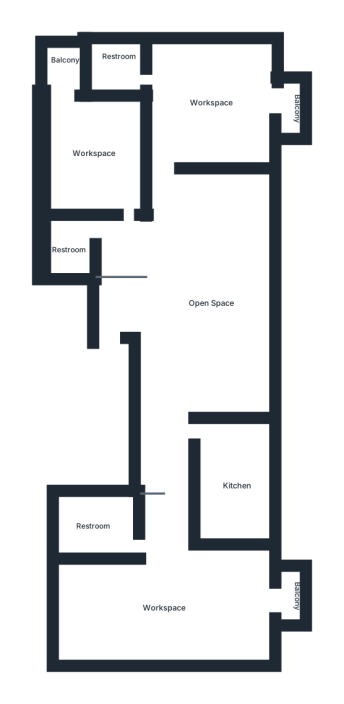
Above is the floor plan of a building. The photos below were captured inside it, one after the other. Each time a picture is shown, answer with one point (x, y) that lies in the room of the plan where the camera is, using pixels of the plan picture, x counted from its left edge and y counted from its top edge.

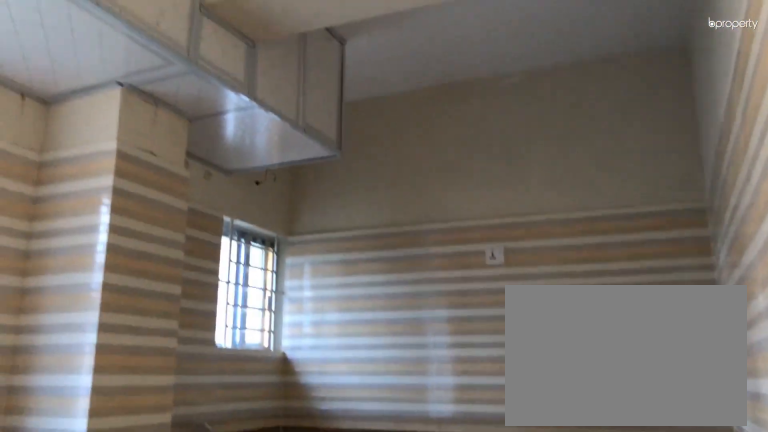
(232, 479)
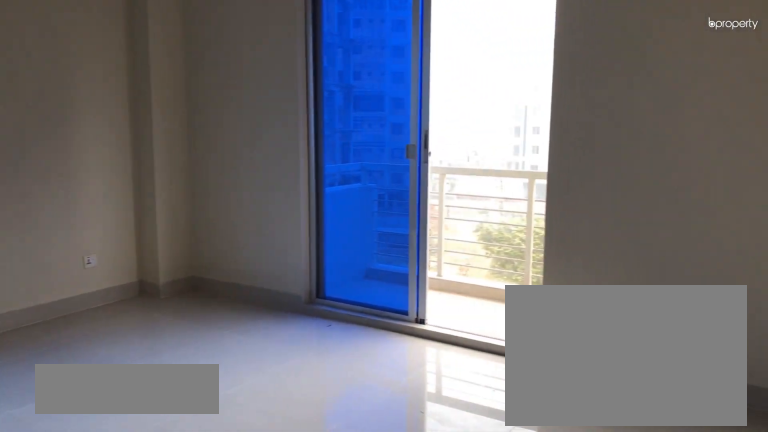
(208, 102)
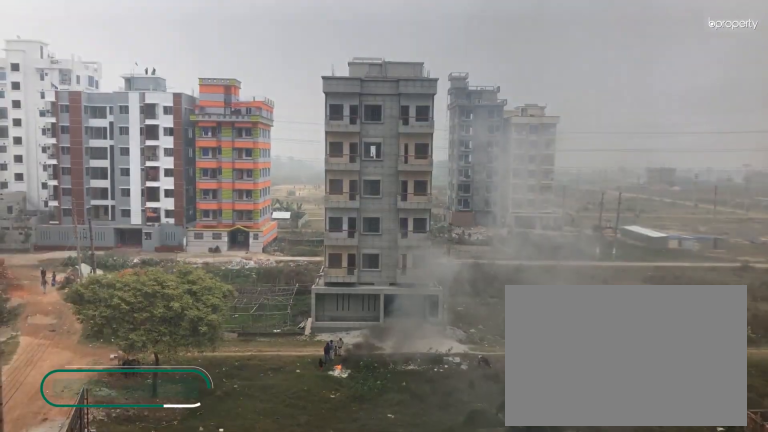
(286, 111)
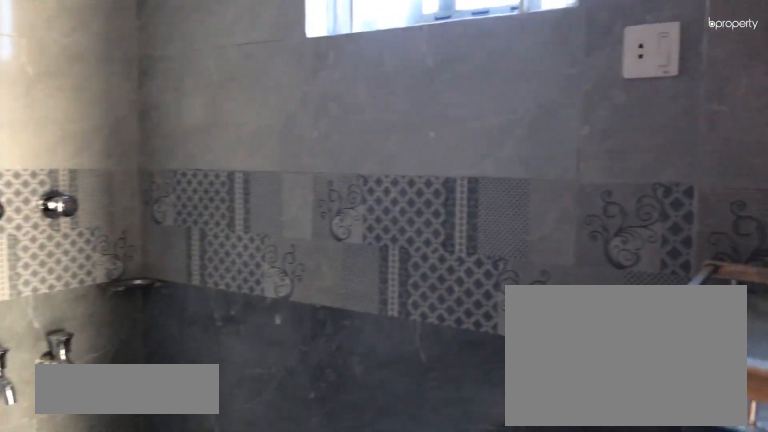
(117, 68)
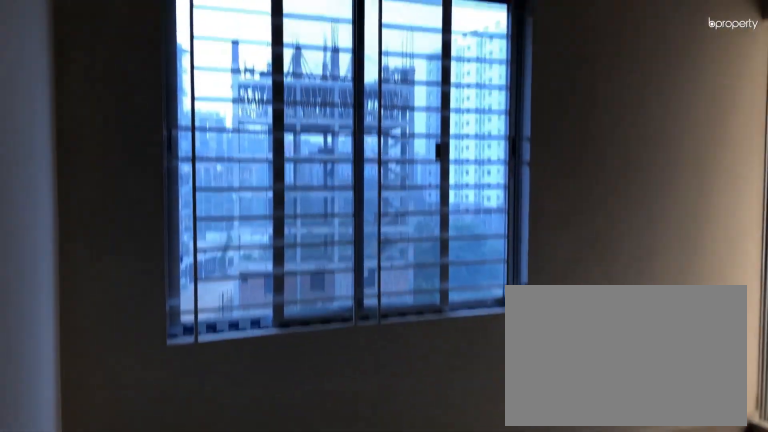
(102, 155)
